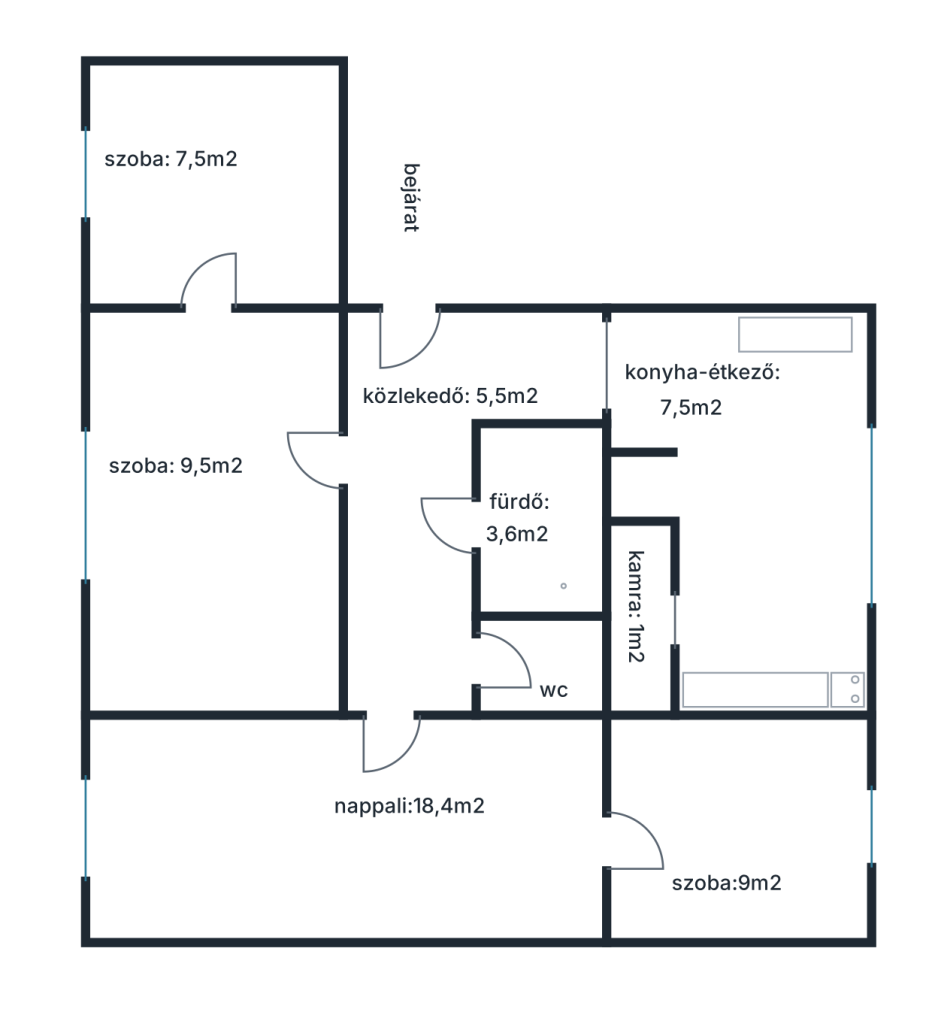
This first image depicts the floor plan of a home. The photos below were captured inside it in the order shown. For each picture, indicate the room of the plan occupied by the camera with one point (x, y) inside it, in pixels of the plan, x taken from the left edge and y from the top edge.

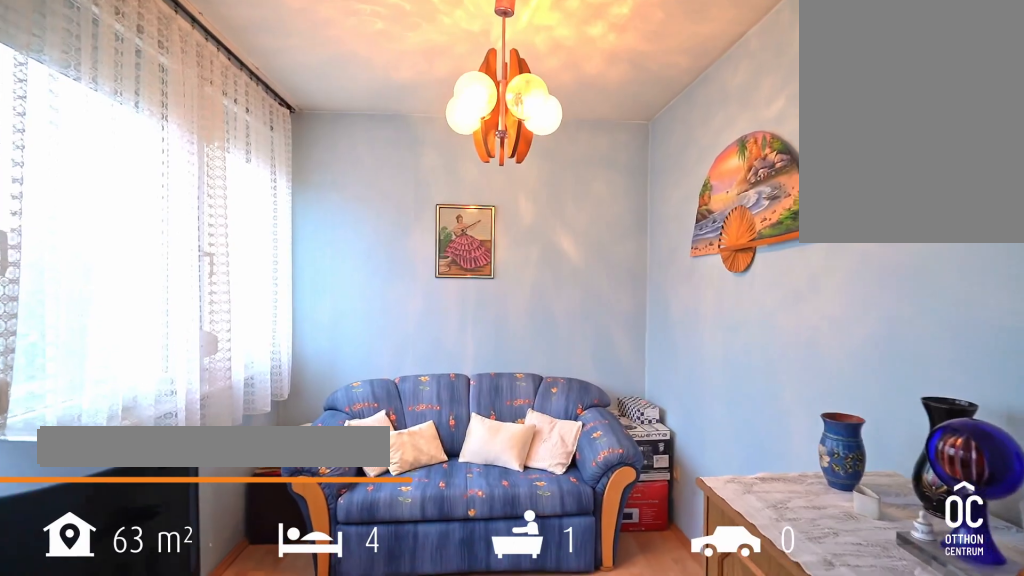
(211, 184)
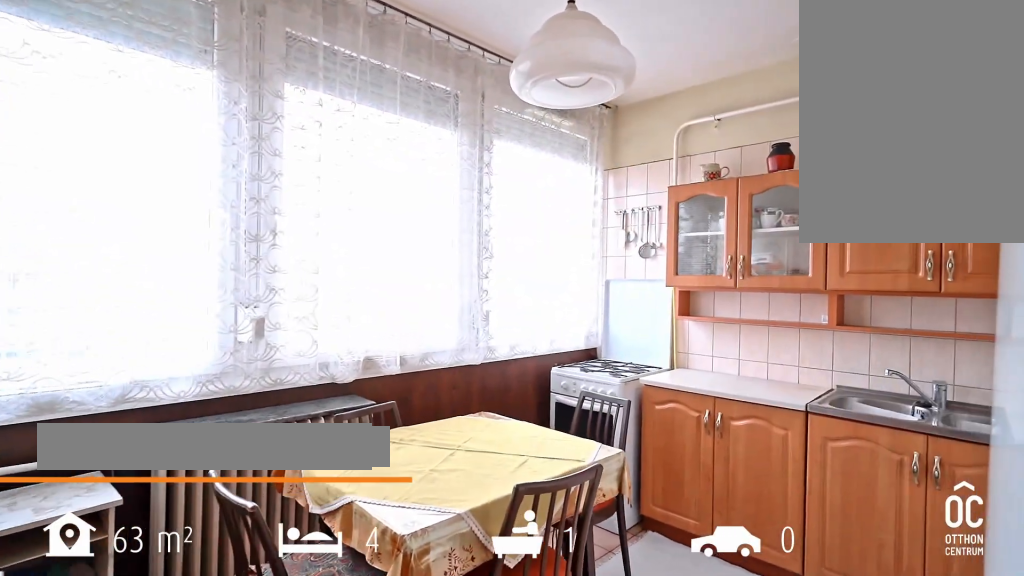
(741, 515)
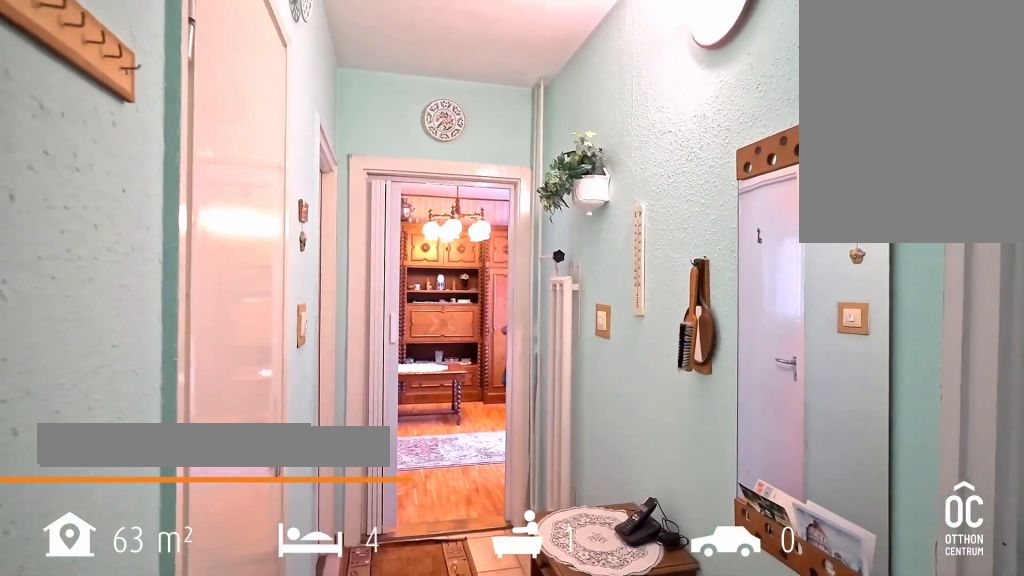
(410, 385)
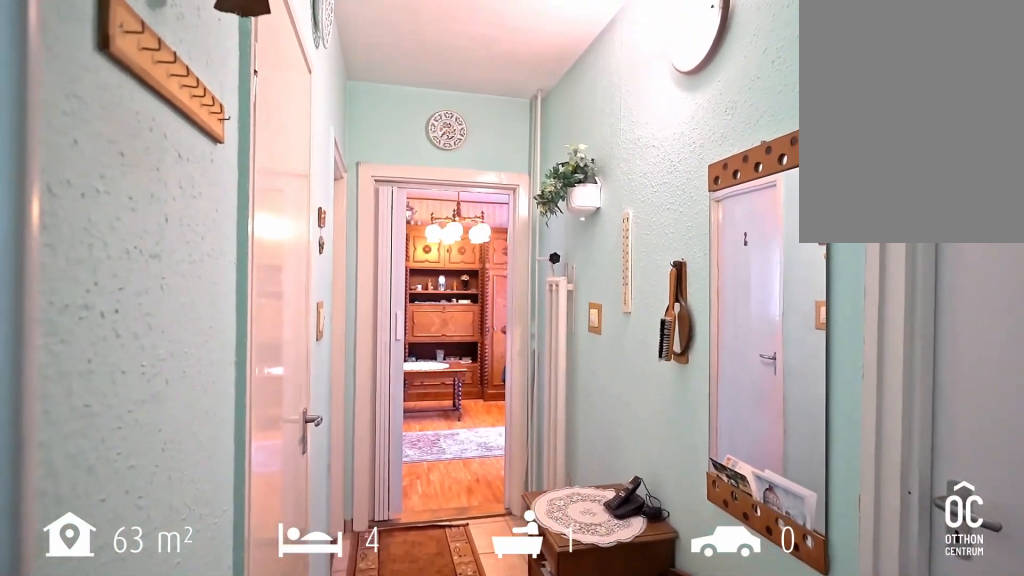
(410, 385)
